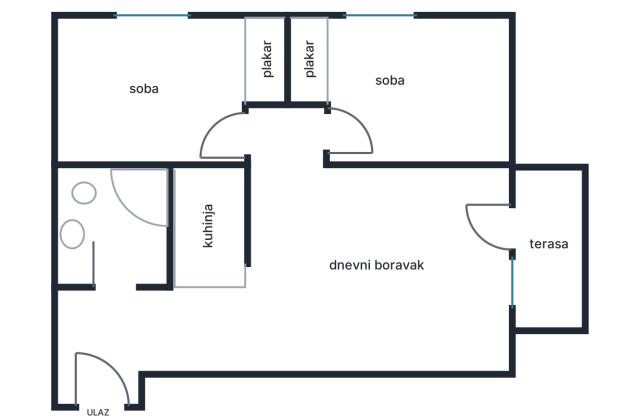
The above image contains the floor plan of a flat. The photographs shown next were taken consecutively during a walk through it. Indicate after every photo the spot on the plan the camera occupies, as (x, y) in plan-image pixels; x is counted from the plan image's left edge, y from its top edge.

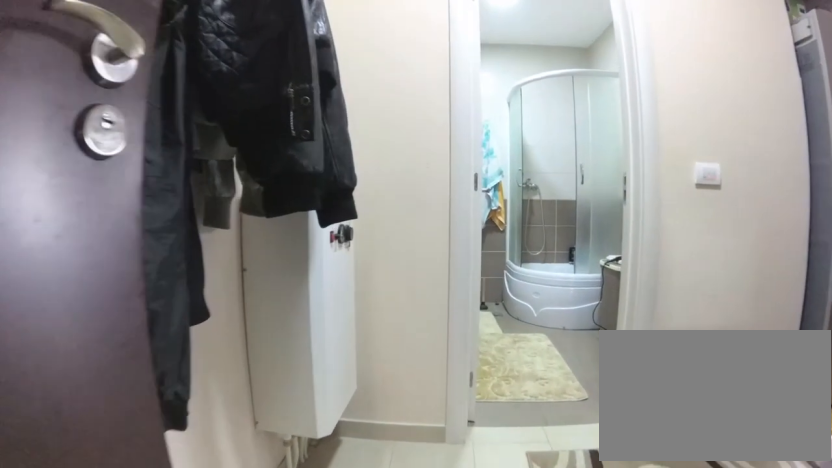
(92, 406)
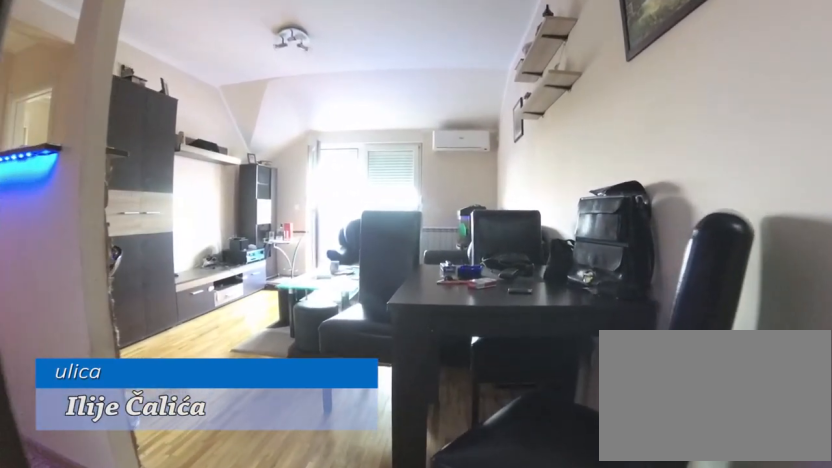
(168, 343)
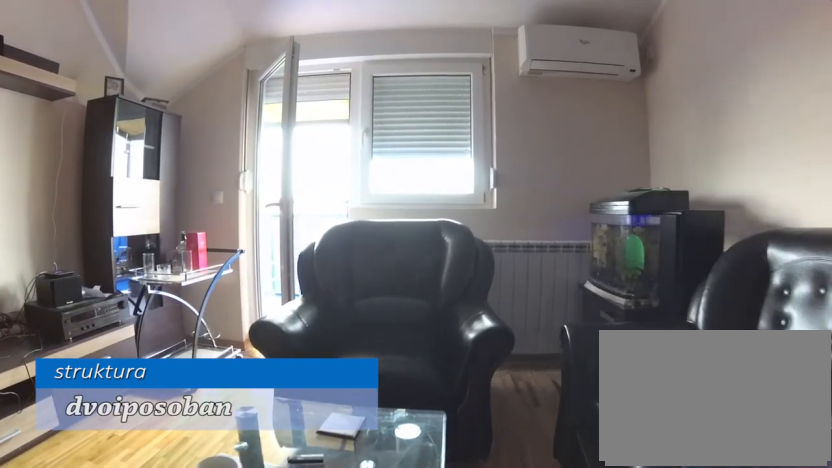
(344, 279)
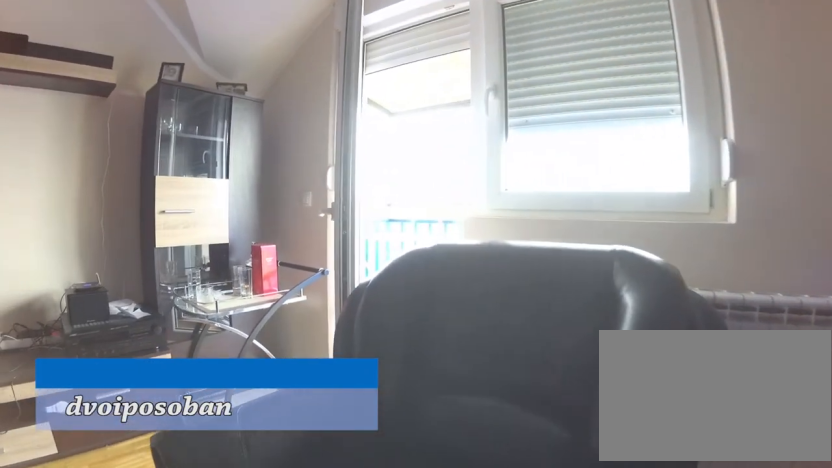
(389, 286)
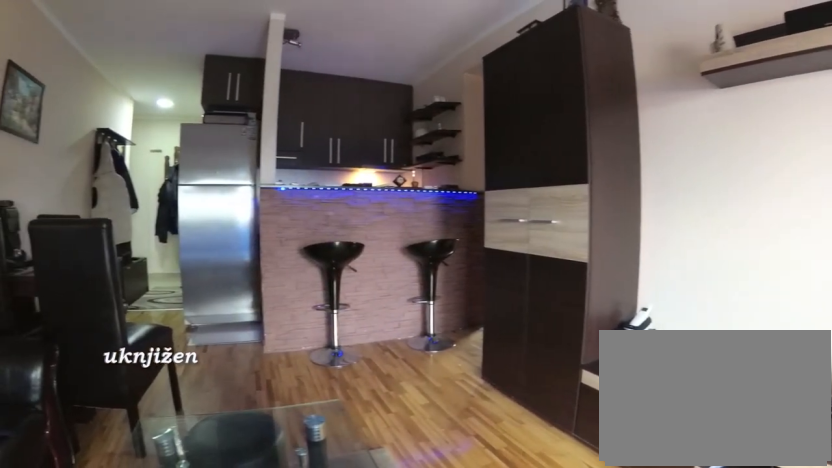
(450, 271)
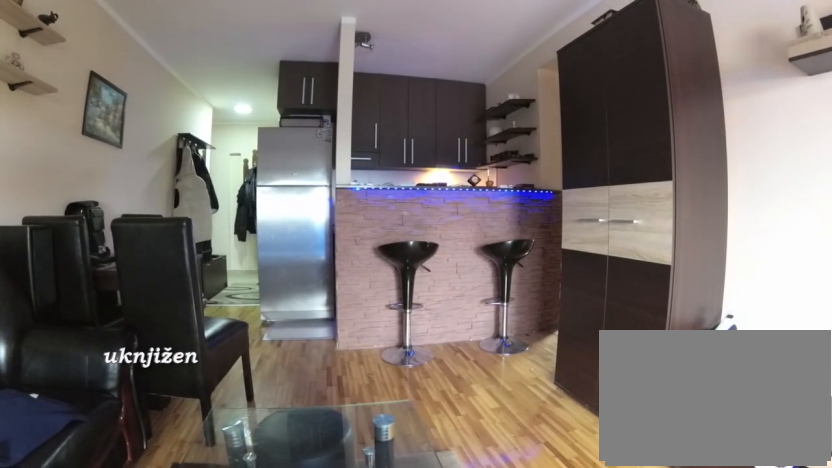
(450, 261)
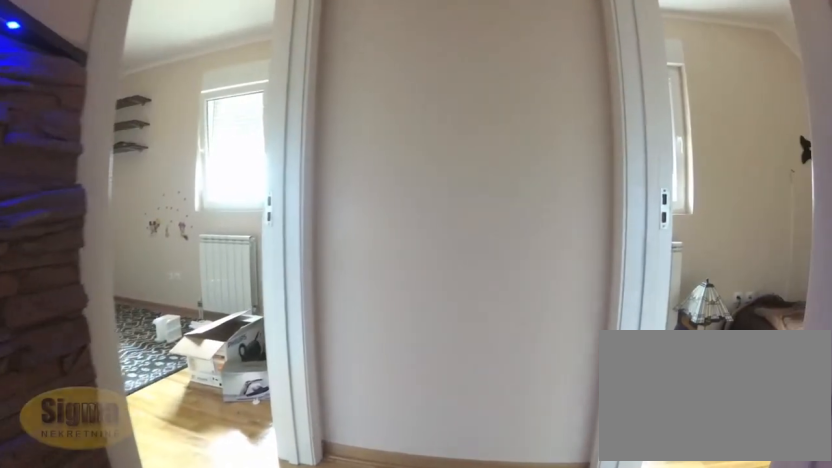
(280, 193)
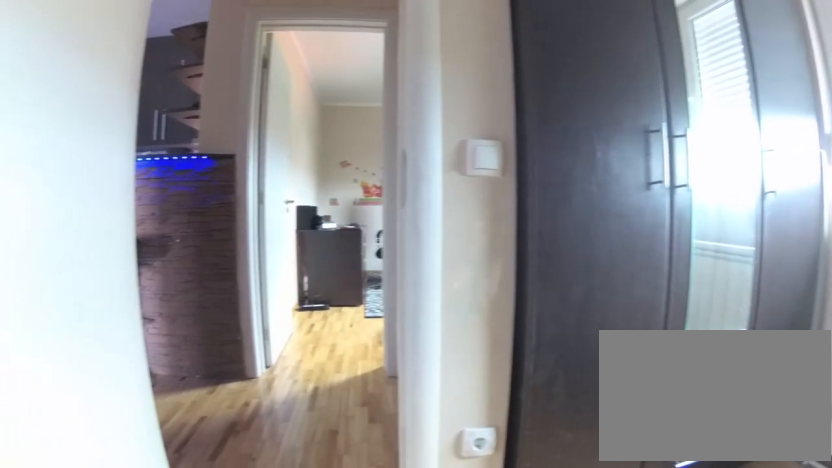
(417, 142)
